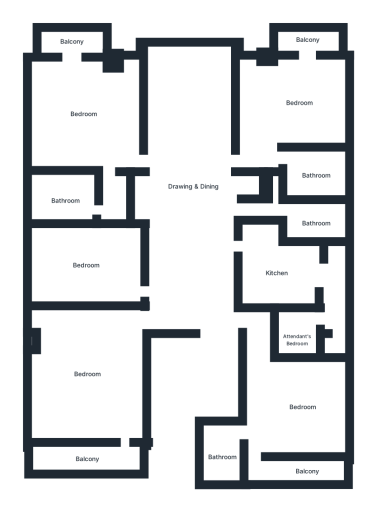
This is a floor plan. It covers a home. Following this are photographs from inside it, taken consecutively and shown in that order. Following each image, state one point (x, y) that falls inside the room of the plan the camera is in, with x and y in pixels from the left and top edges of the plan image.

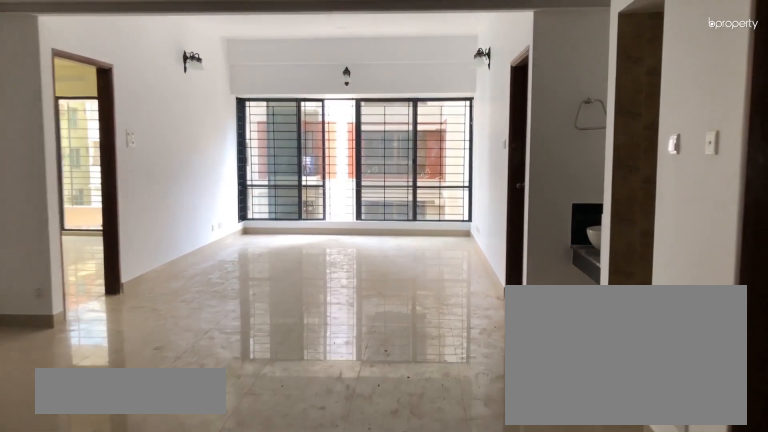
(189, 210)
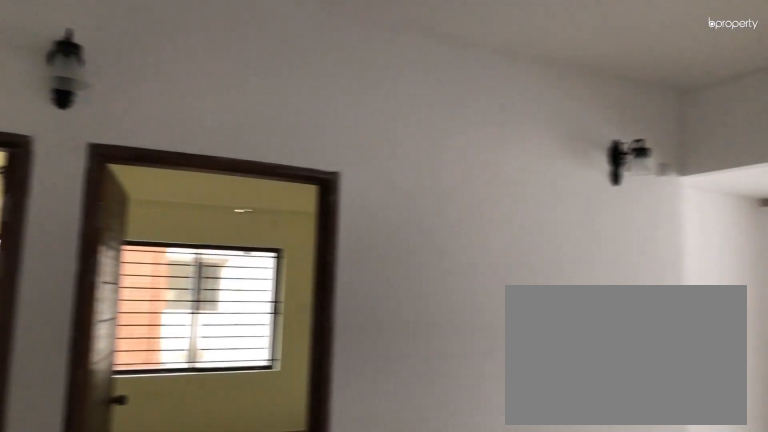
(189, 210)
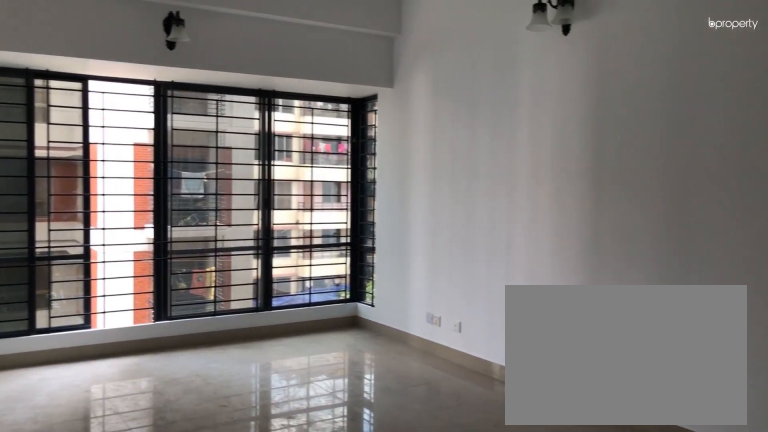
(187, 134)
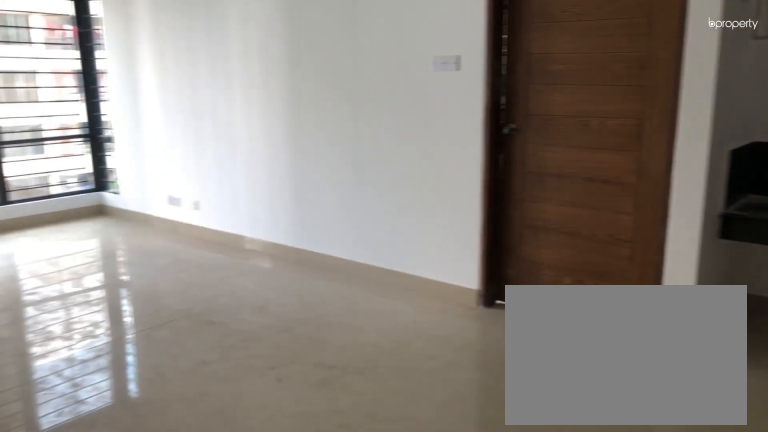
(190, 208)
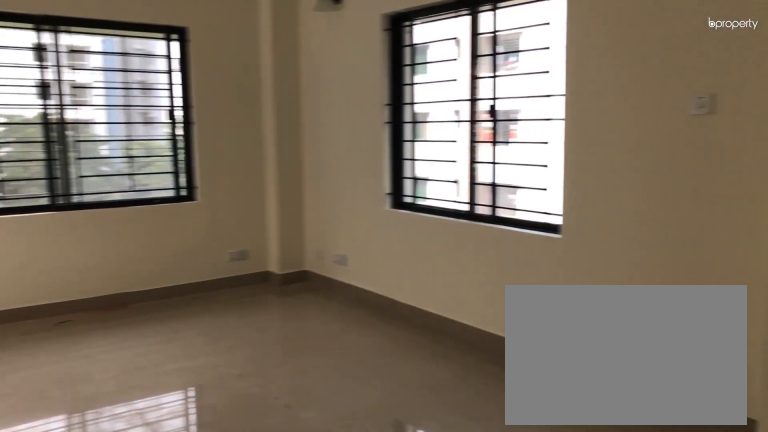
(87, 371)
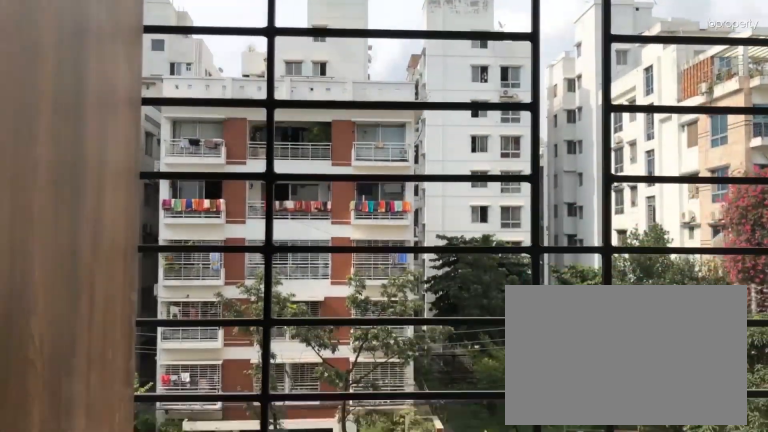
(84, 455)
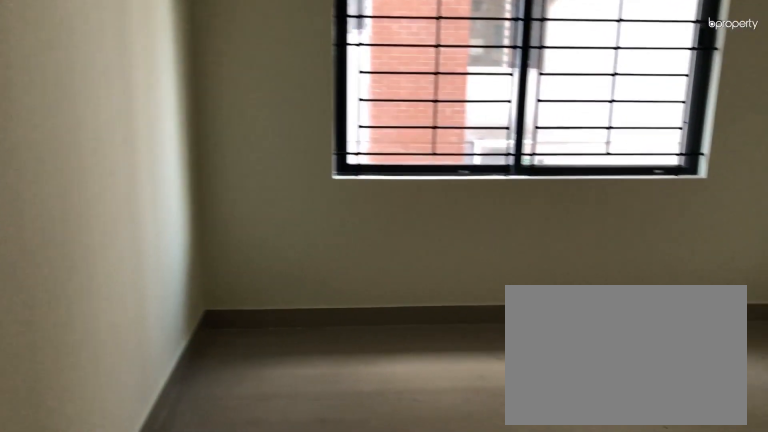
(84, 265)
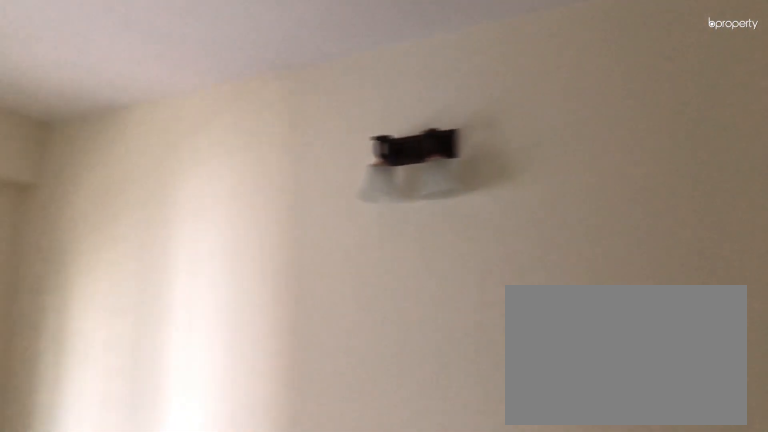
(84, 265)
